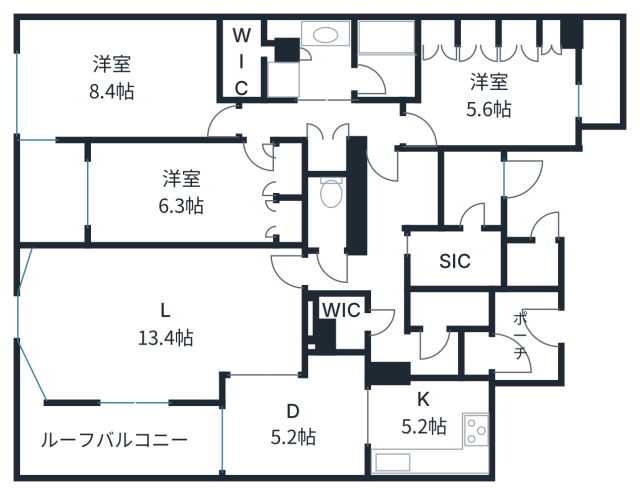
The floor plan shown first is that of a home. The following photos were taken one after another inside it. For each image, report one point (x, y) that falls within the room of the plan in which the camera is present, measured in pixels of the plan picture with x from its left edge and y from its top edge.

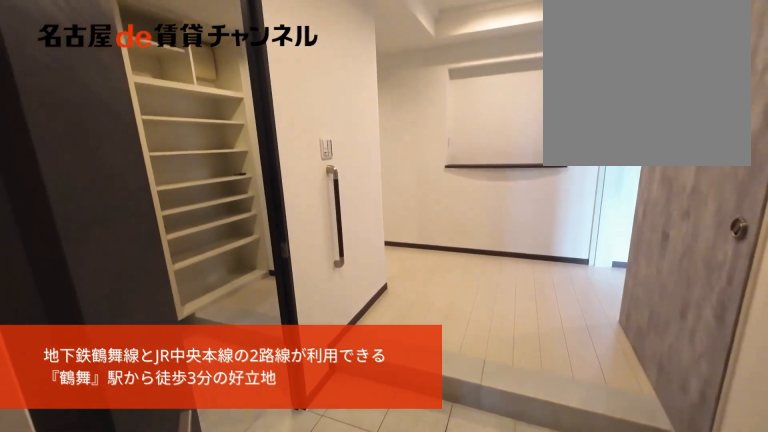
(471, 189)
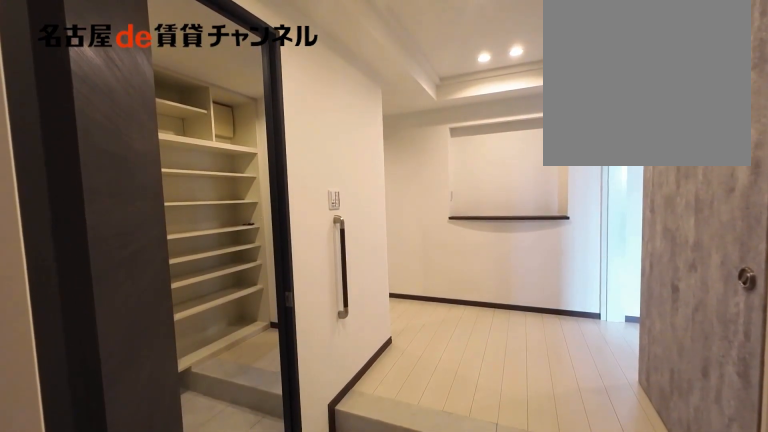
(471, 189)
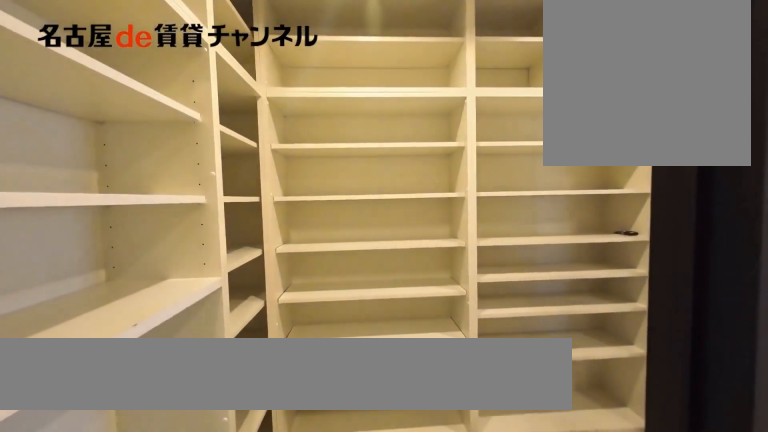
(455, 259)
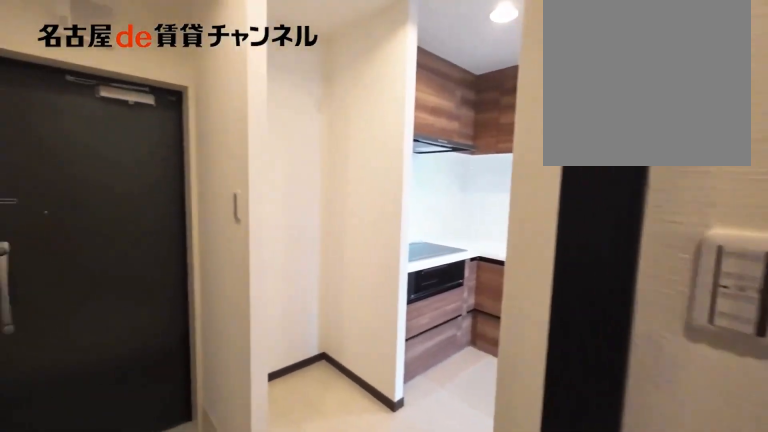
(407, 338)
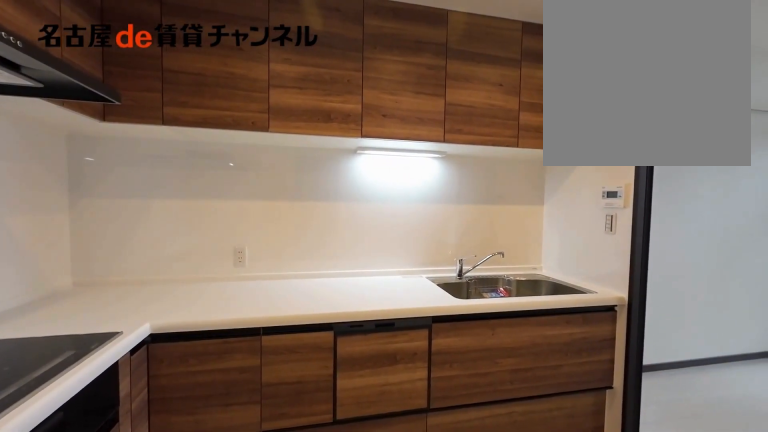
(430, 427)
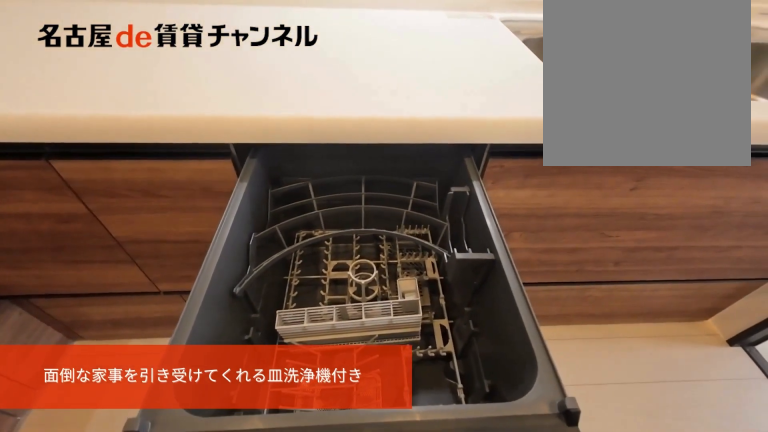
(430, 427)
